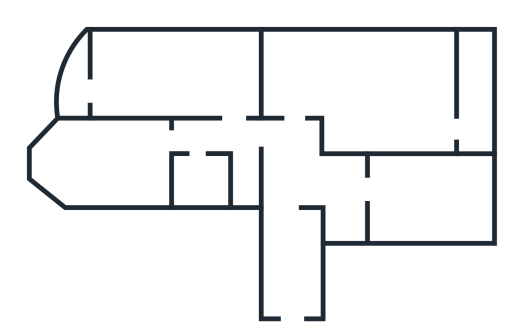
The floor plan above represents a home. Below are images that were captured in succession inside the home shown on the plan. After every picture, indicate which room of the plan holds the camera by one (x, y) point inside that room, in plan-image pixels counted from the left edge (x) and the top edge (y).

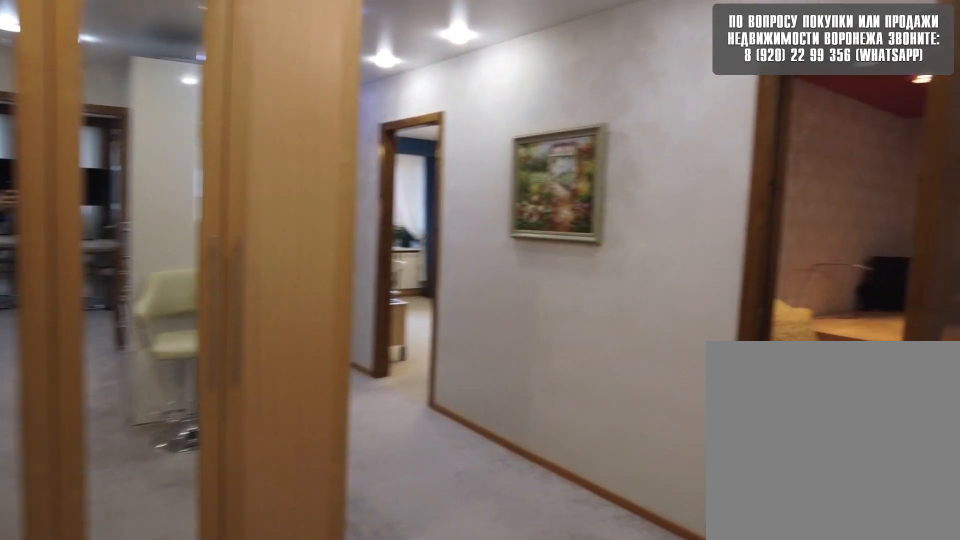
(301, 182)
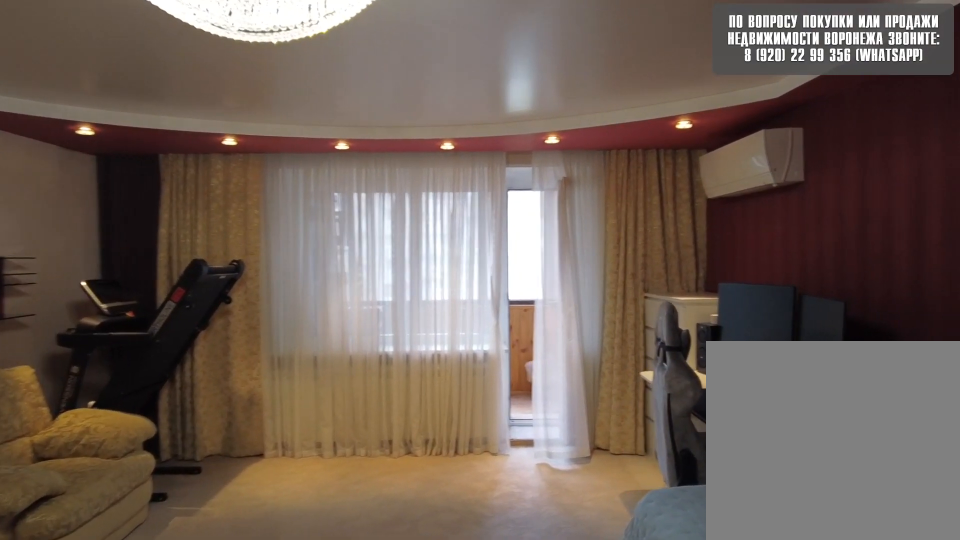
(333, 83)
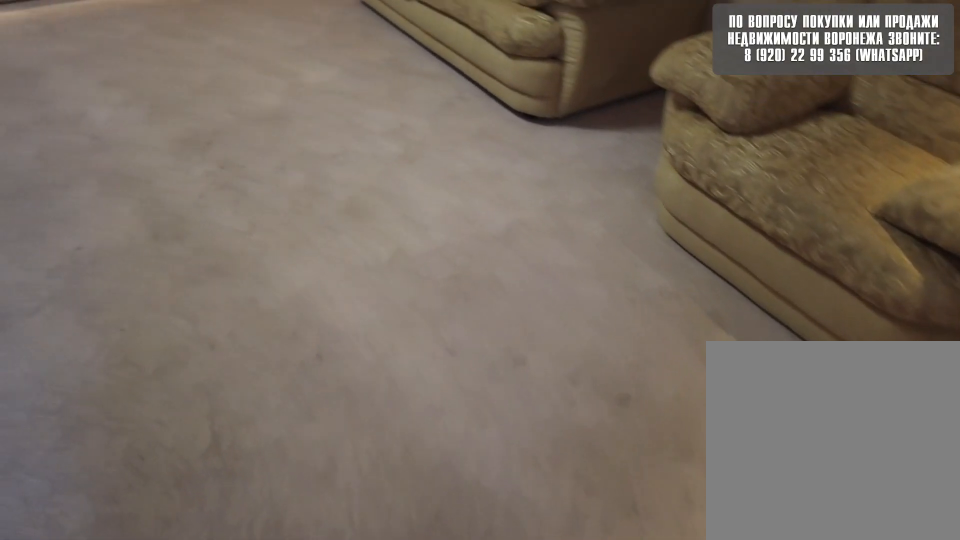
(333, 83)
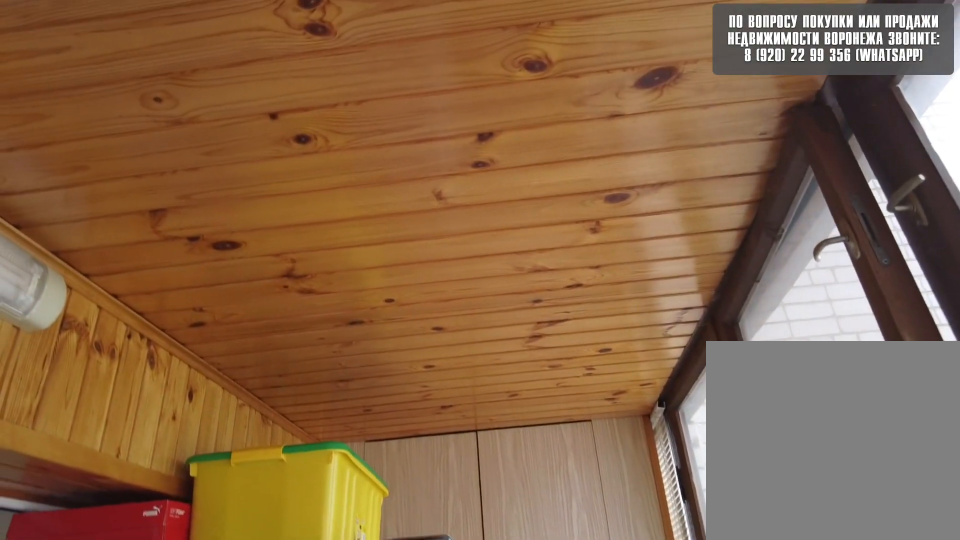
(485, 124)
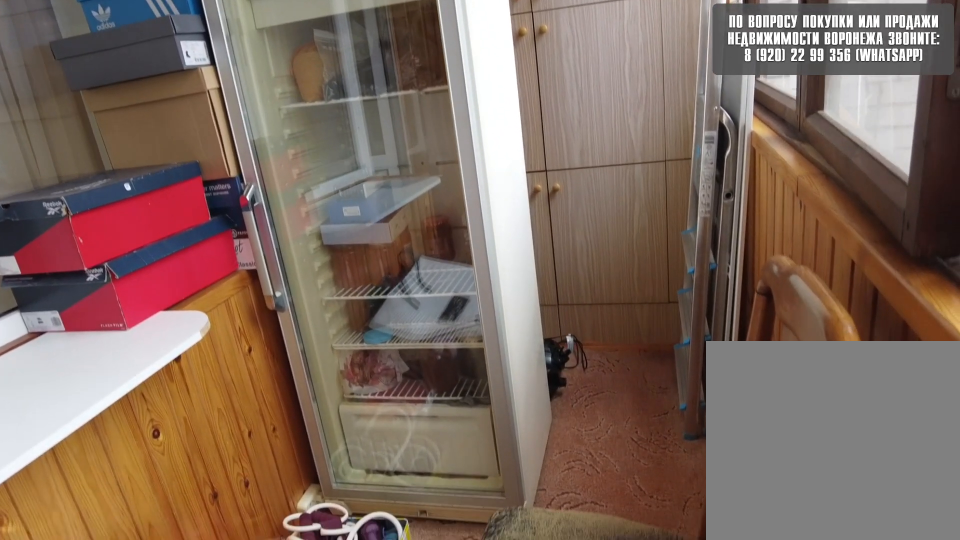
(485, 124)
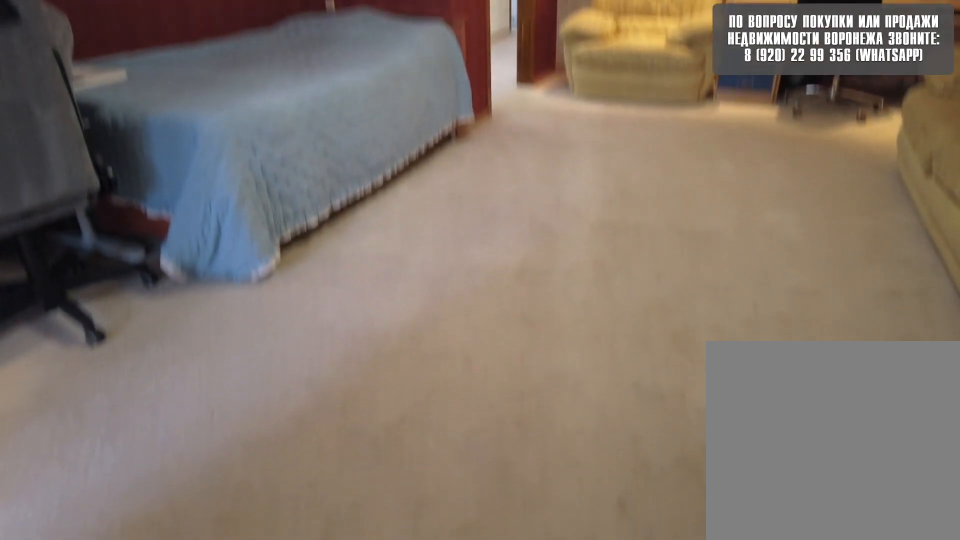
(404, 121)
